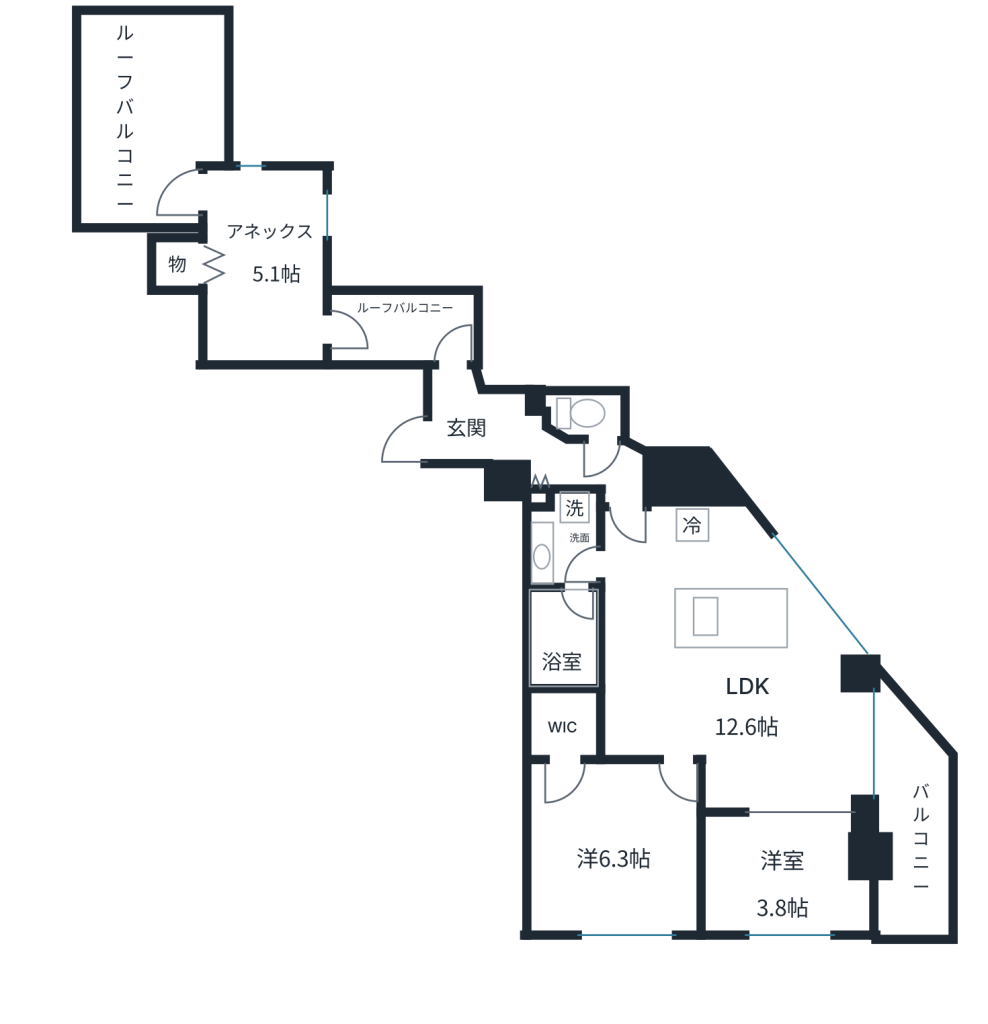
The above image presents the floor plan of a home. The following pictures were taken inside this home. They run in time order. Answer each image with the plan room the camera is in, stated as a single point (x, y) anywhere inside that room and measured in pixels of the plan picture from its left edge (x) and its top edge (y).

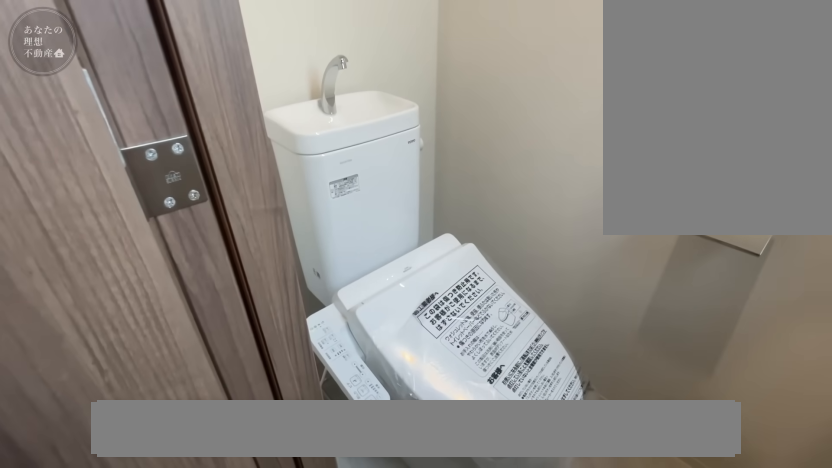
(534, 458)
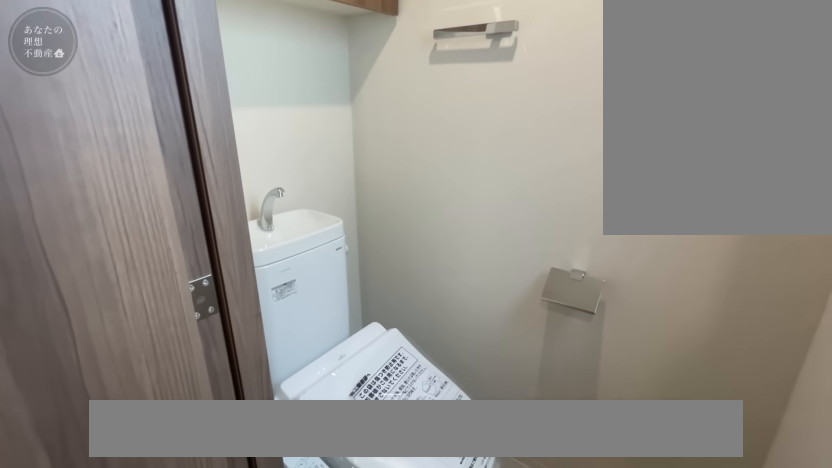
(534, 458)
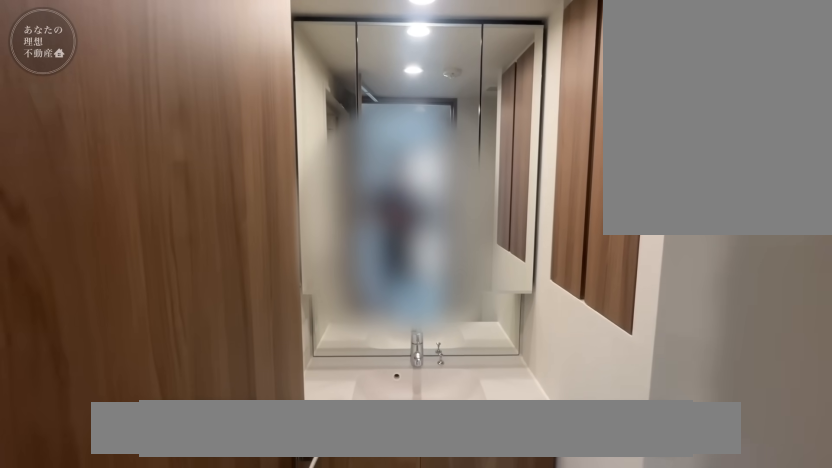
(572, 547)
